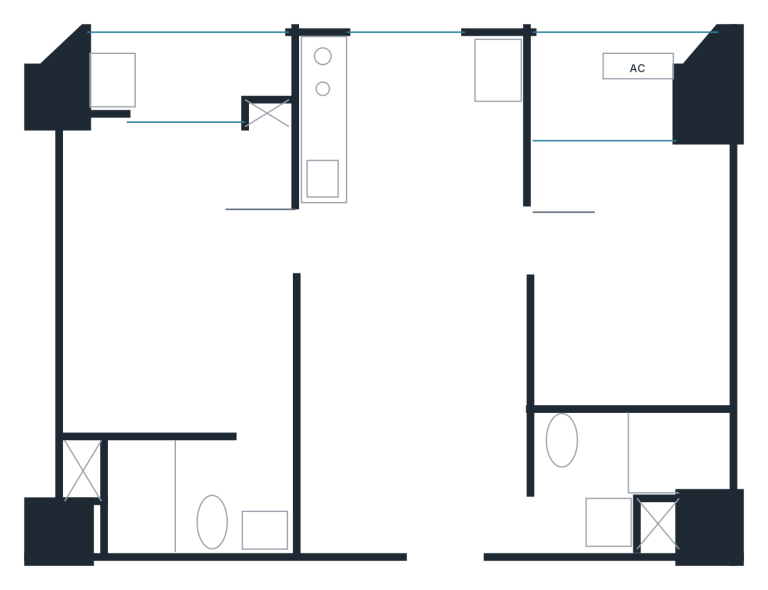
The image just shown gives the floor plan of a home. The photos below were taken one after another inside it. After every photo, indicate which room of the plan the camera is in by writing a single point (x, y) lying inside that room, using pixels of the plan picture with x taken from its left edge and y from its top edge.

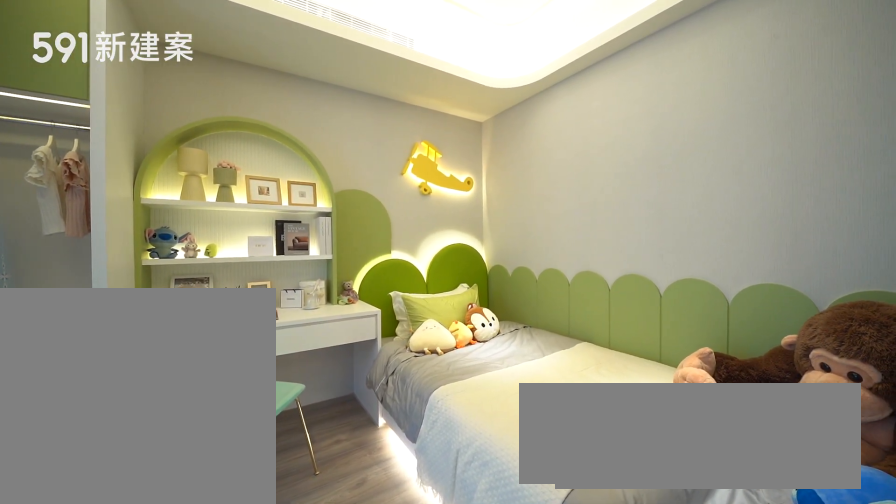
(629, 274)
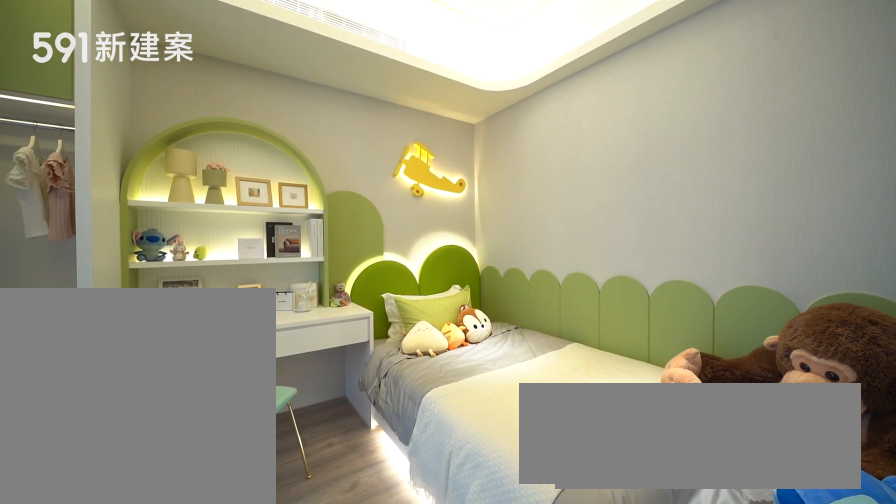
(629, 274)
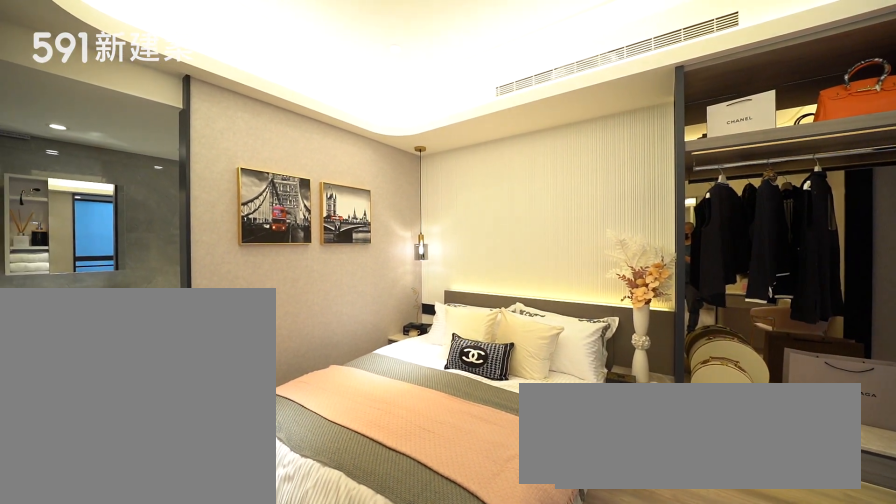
(172, 281)
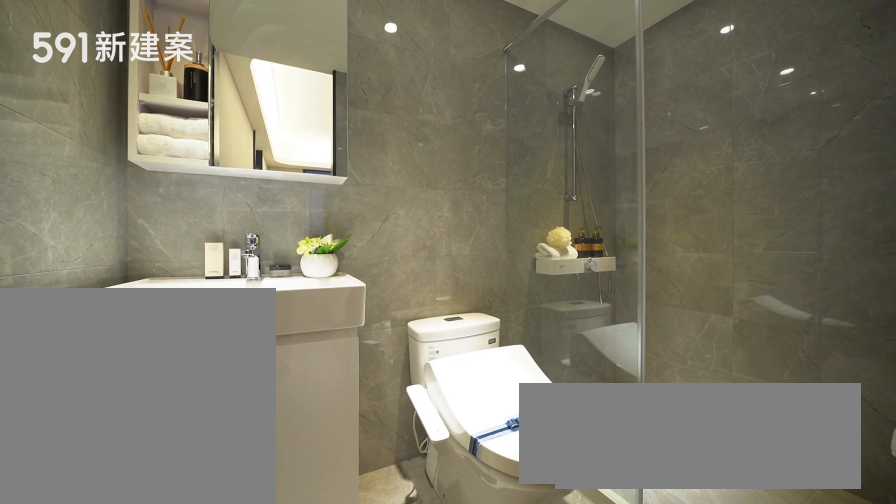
(198, 497)
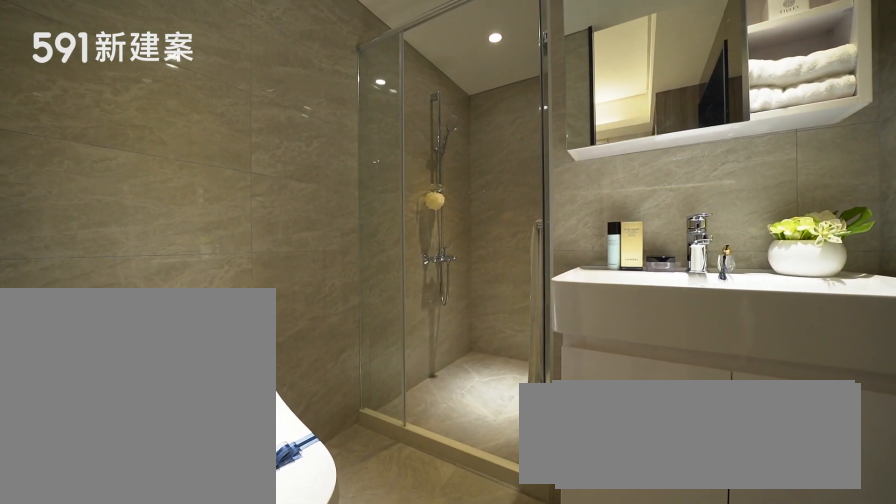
(635, 481)
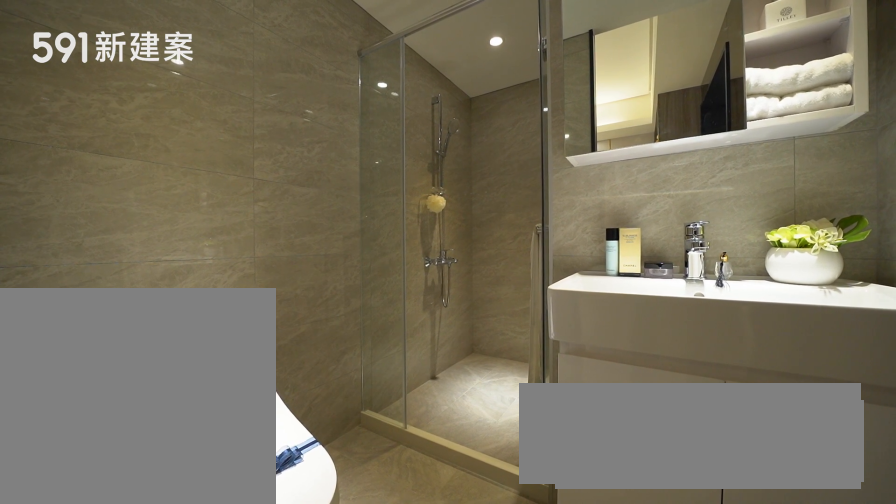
(635, 481)
